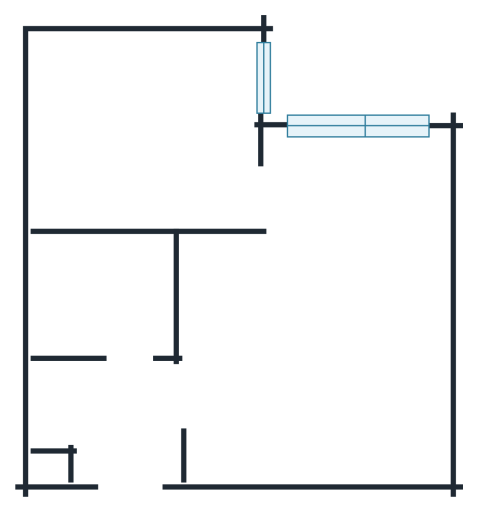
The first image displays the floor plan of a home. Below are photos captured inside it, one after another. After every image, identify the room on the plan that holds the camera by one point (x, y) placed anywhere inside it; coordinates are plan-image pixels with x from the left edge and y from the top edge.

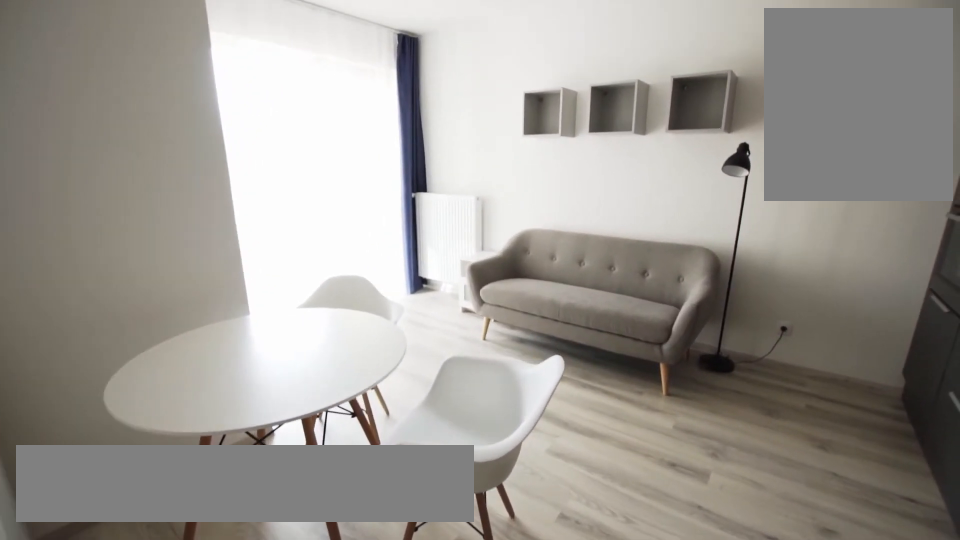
(306, 329)
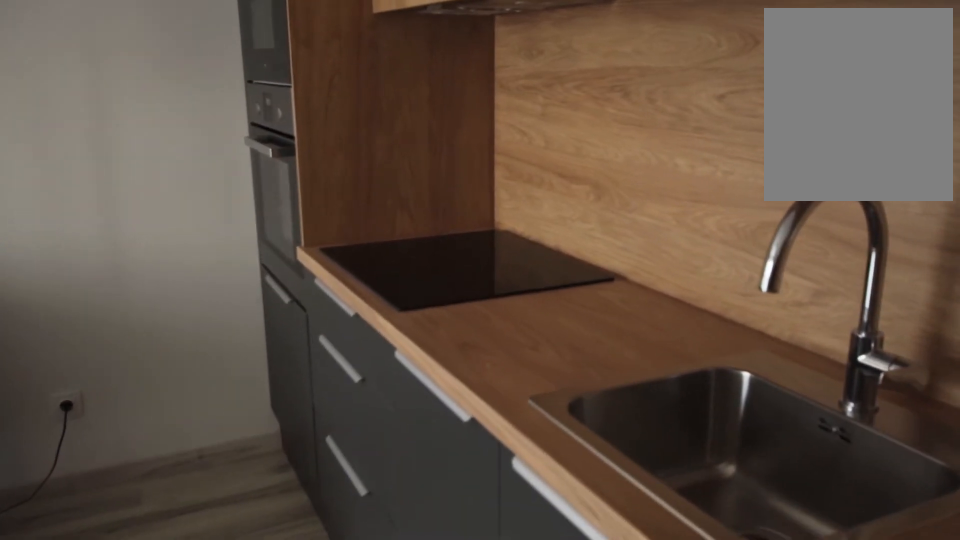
(307, 329)
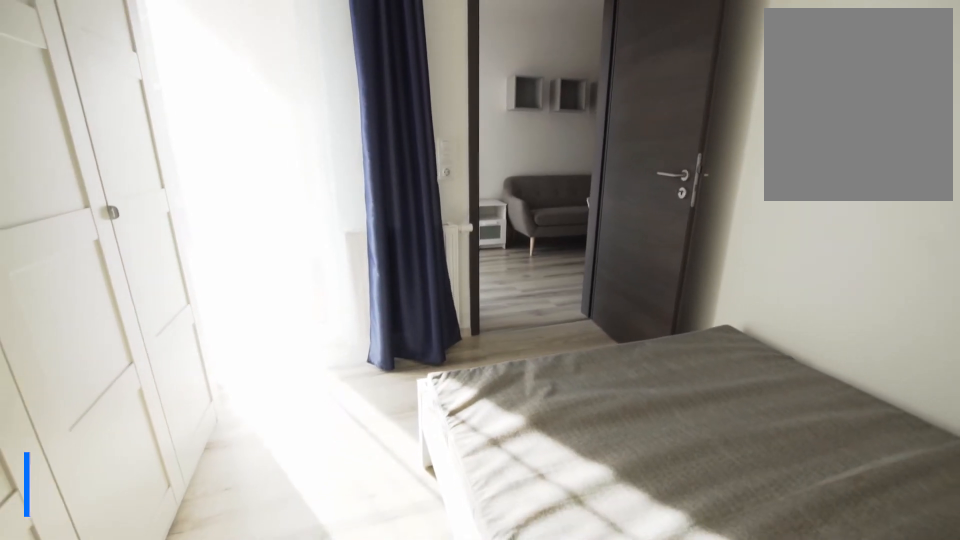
(138, 123)
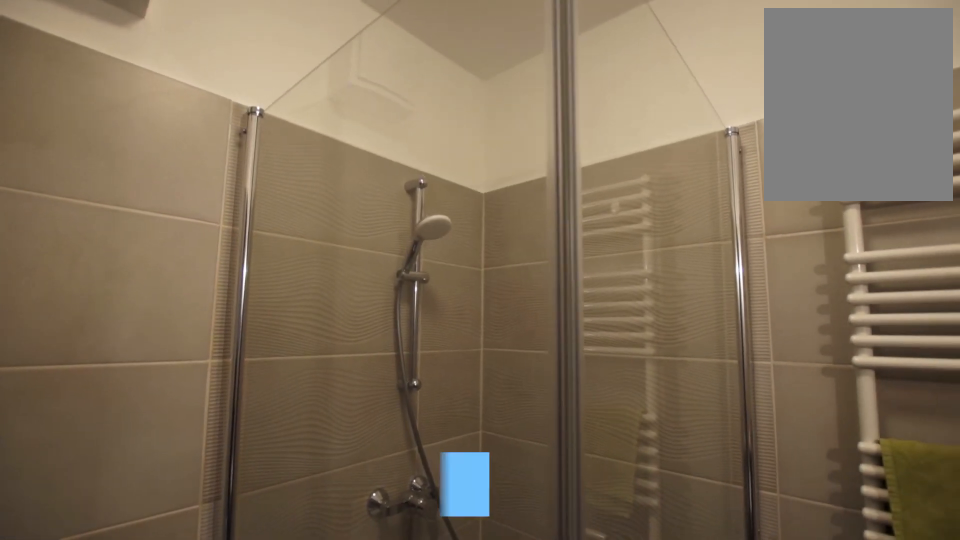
(91, 298)
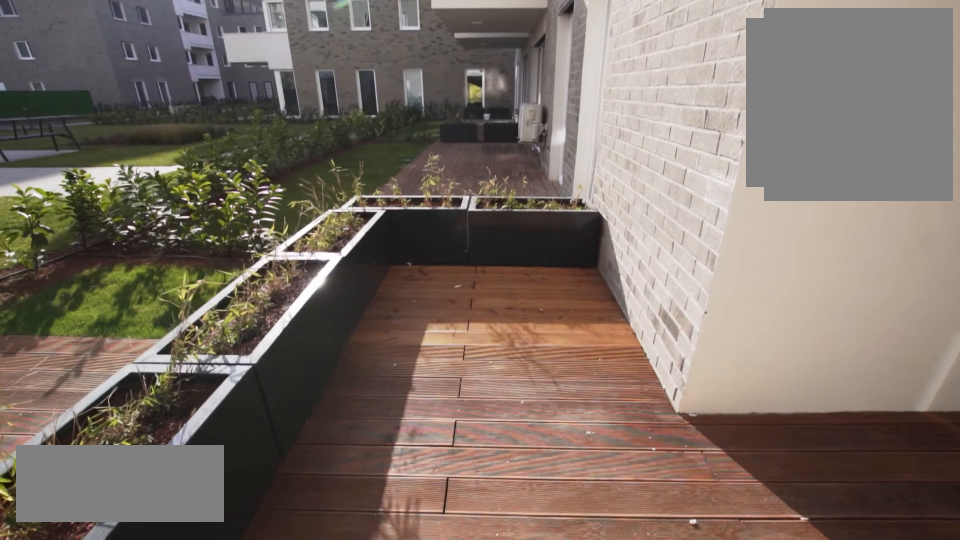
(362, 62)
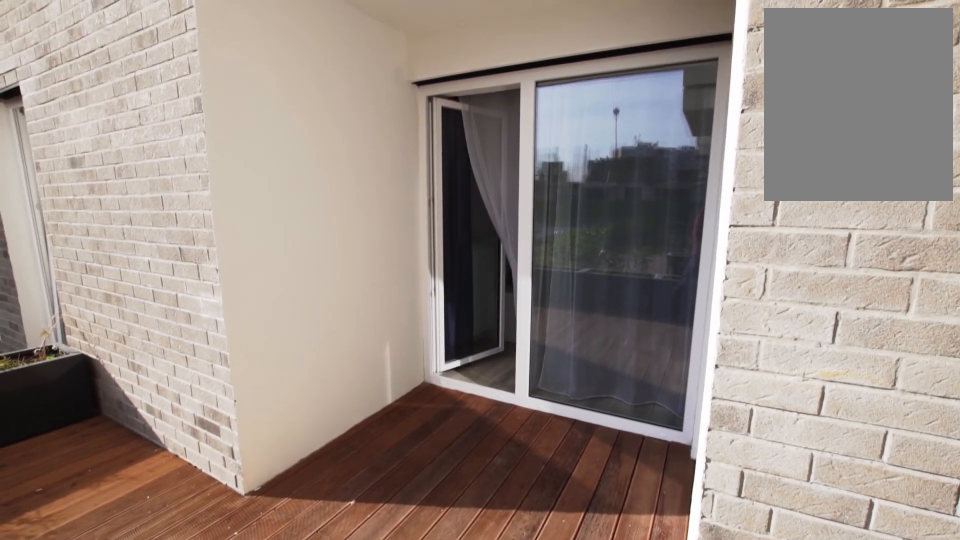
(363, 63)
